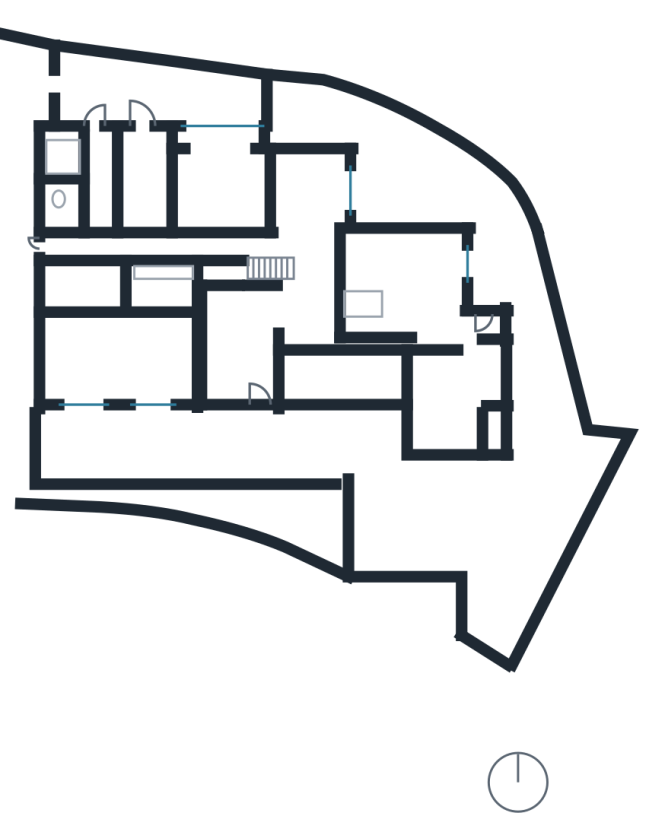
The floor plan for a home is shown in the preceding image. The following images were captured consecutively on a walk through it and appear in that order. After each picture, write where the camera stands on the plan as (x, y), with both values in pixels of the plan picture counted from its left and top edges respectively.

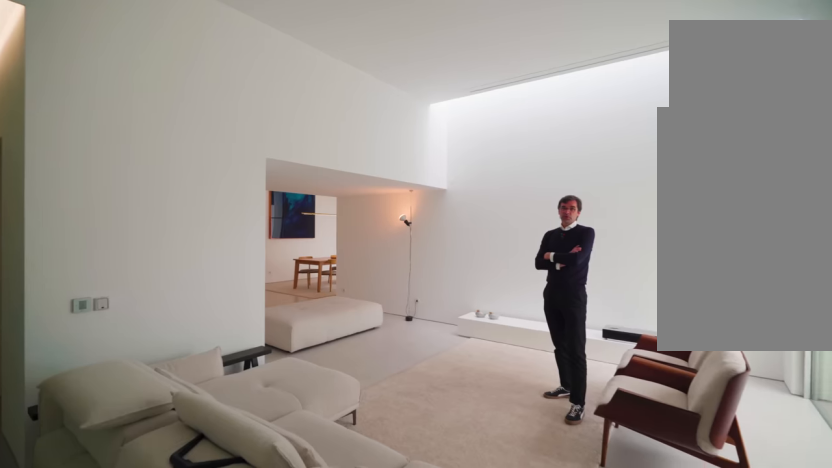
(424, 335)
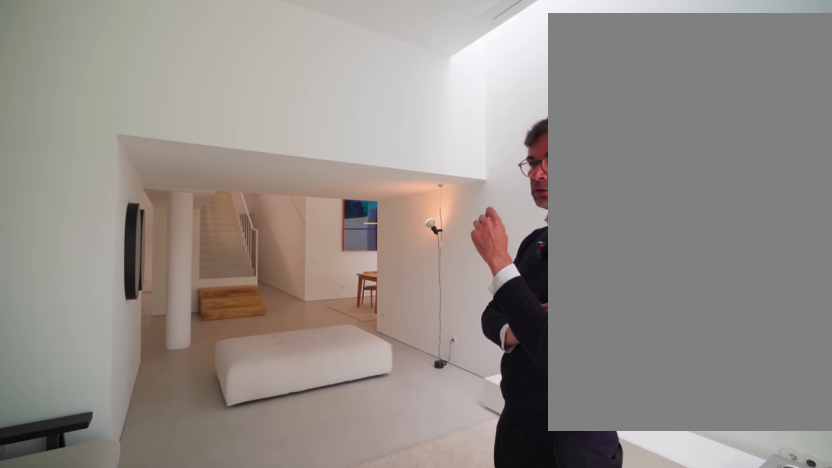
(449, 324)
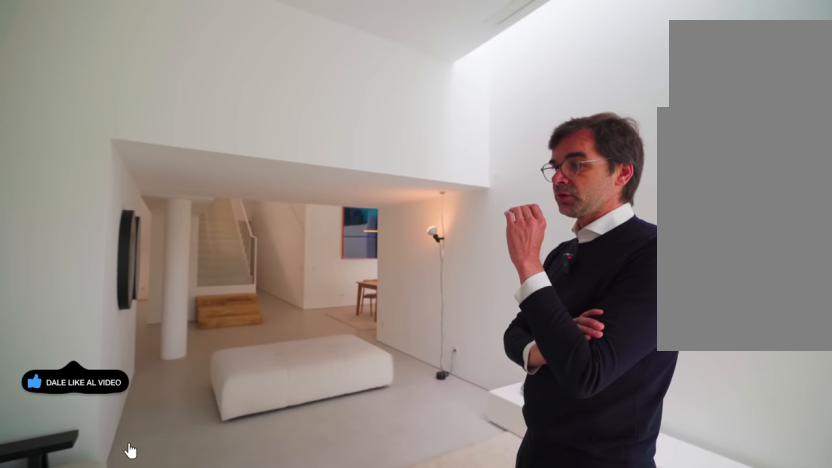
(446, 300)
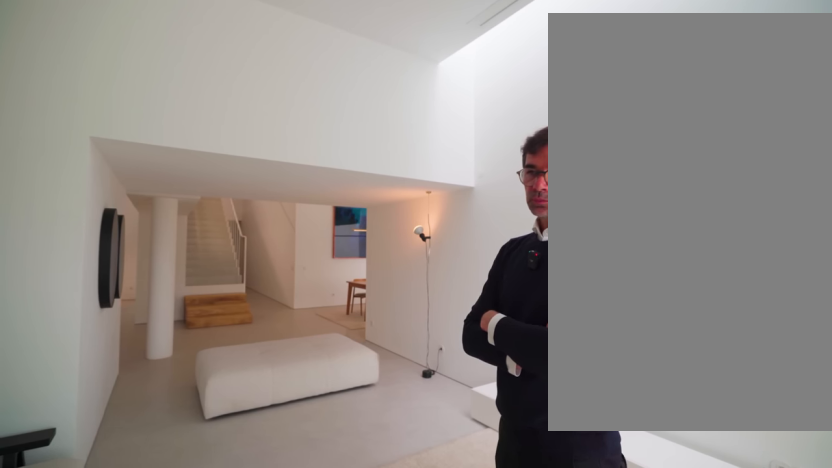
(446, 300)
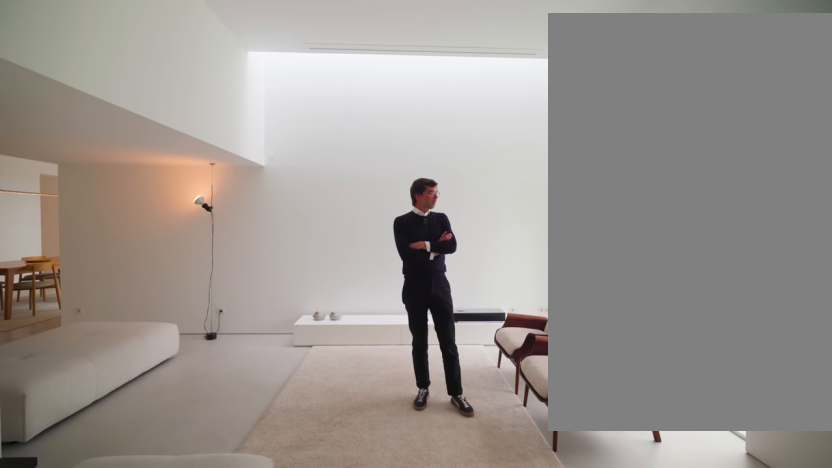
(428, 295)
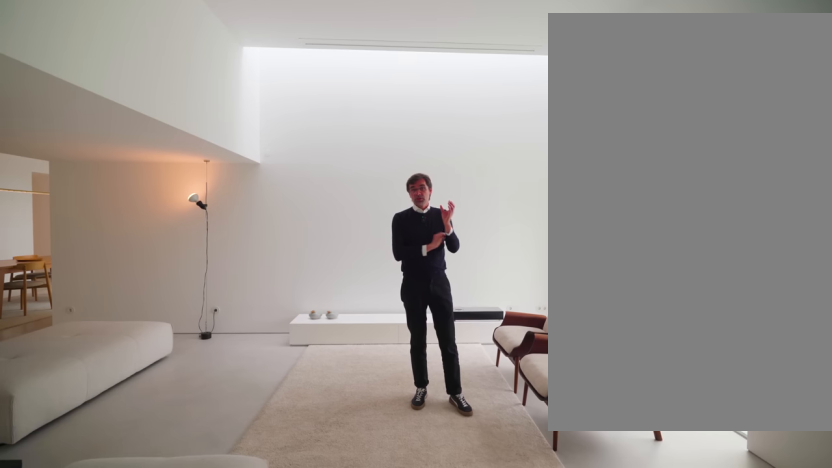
(428, 295)
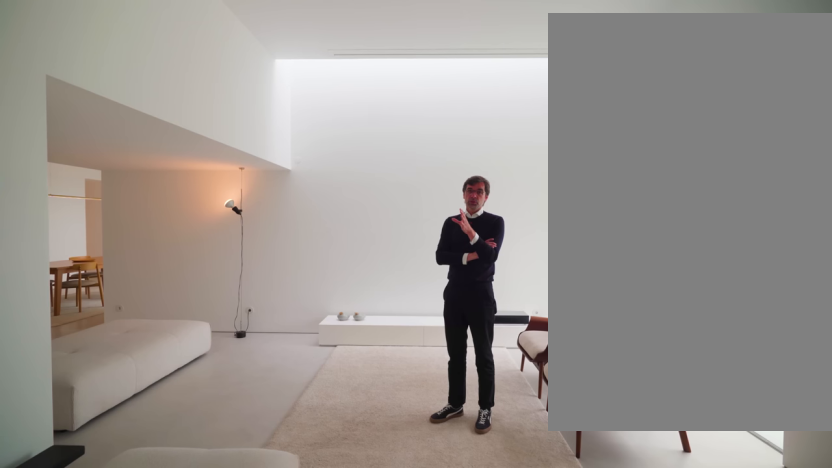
(429, 294)
